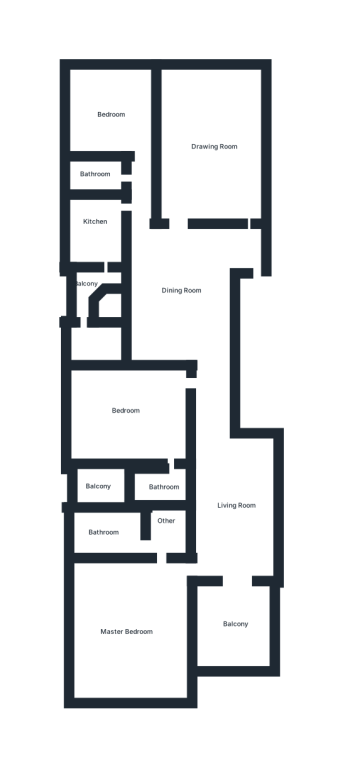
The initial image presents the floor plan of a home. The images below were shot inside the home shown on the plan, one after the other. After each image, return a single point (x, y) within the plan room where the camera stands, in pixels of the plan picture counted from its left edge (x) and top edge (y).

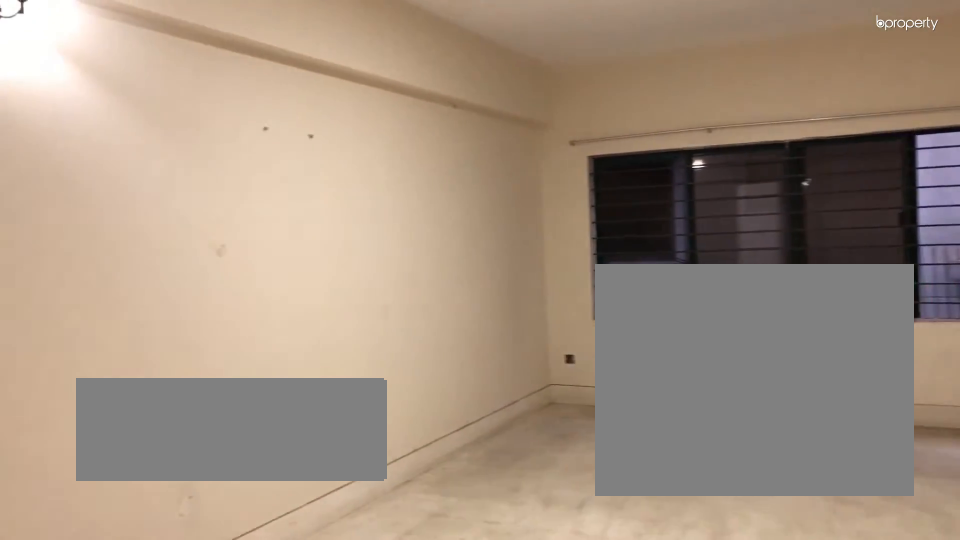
(202, 149)
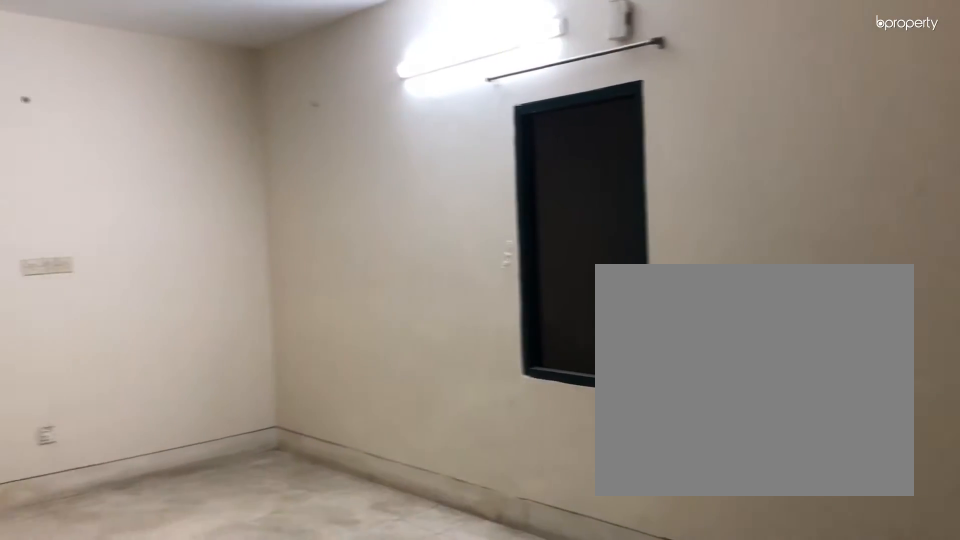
(181, 283)
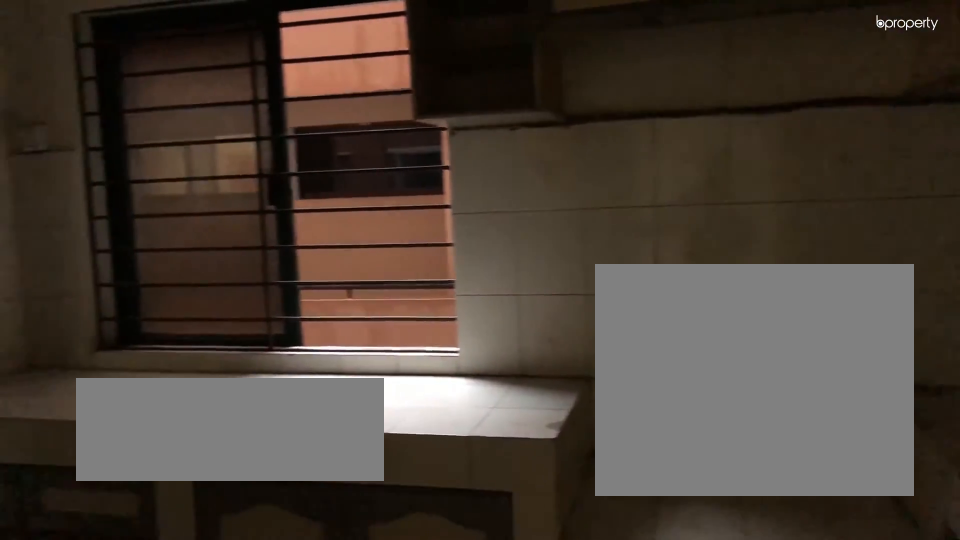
(101, 239)
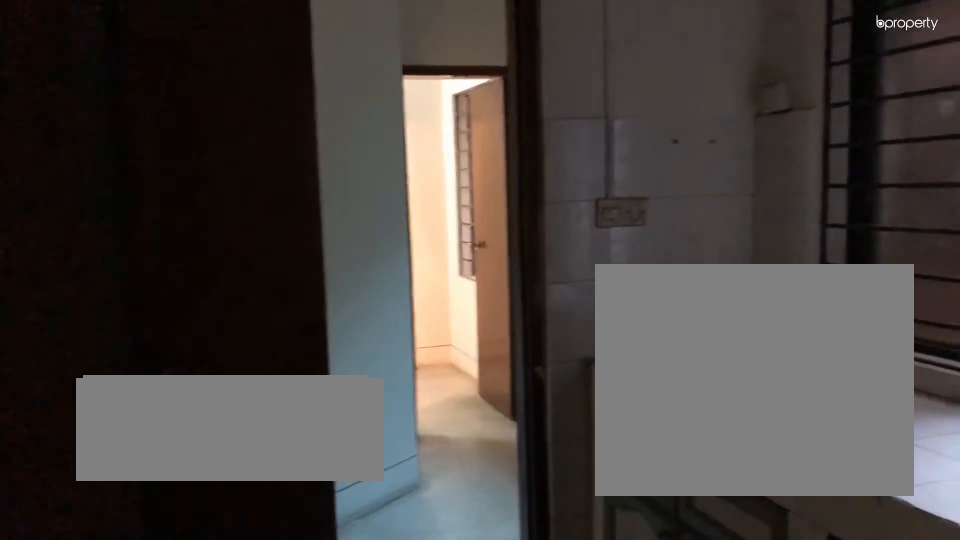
(100, 240)
